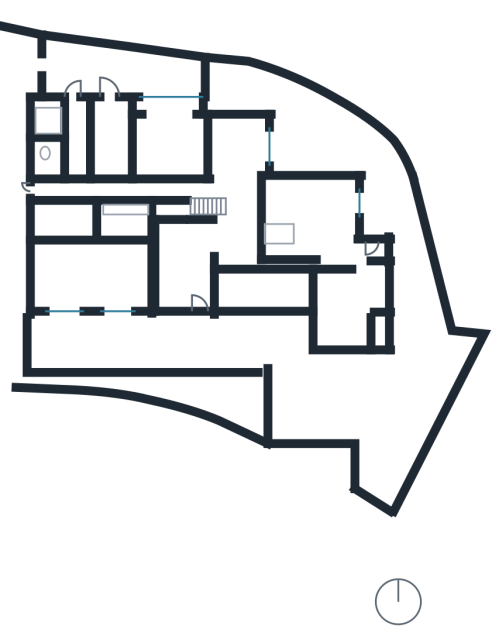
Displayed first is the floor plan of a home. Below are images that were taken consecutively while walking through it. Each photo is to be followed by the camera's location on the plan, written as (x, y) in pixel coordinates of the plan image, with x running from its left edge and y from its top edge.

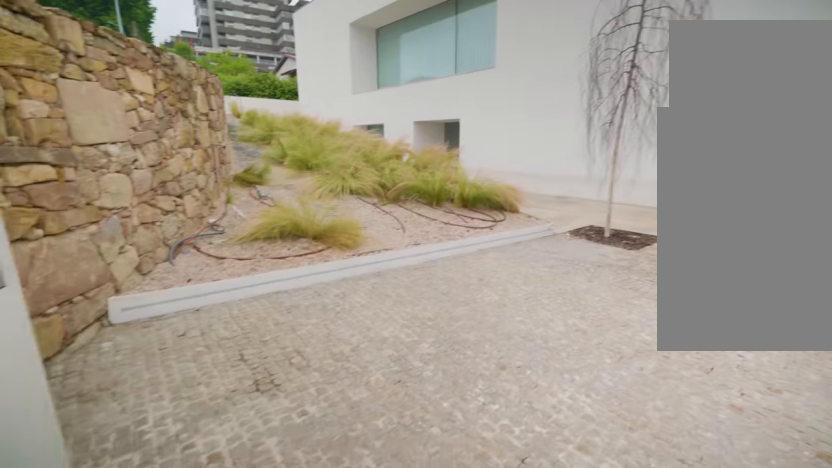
(285, 424)
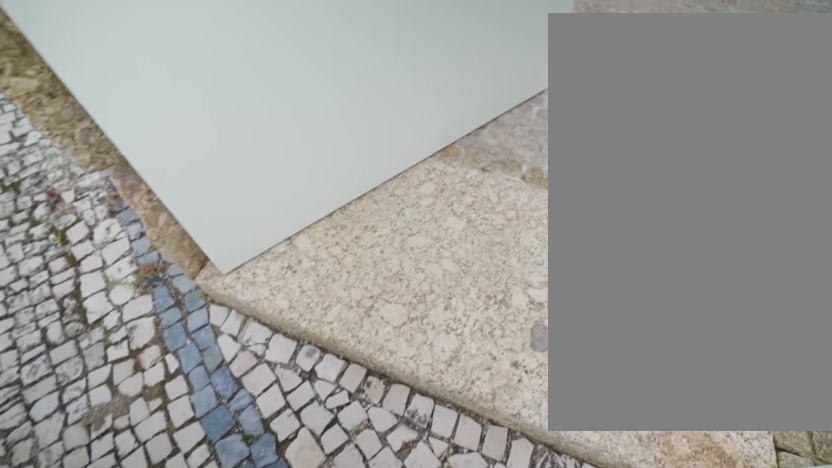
(271, 457)
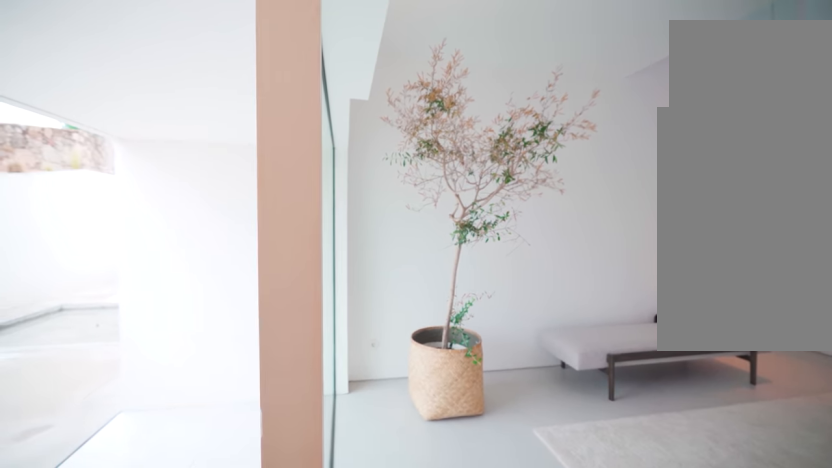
(199, 298)
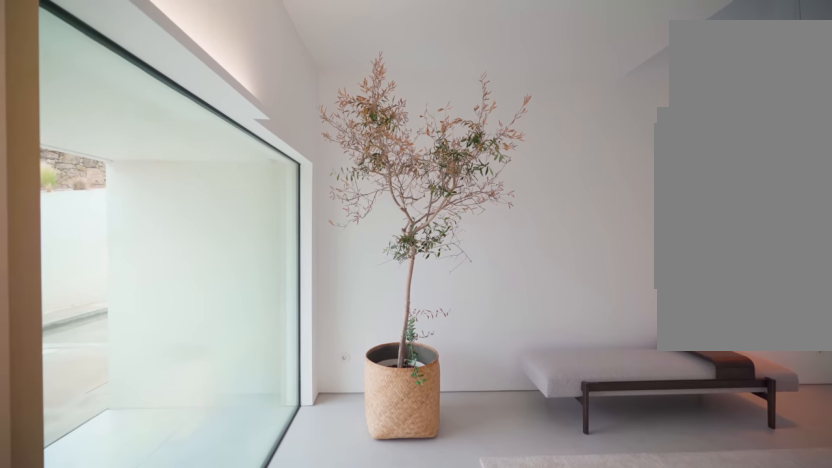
(199, 298)
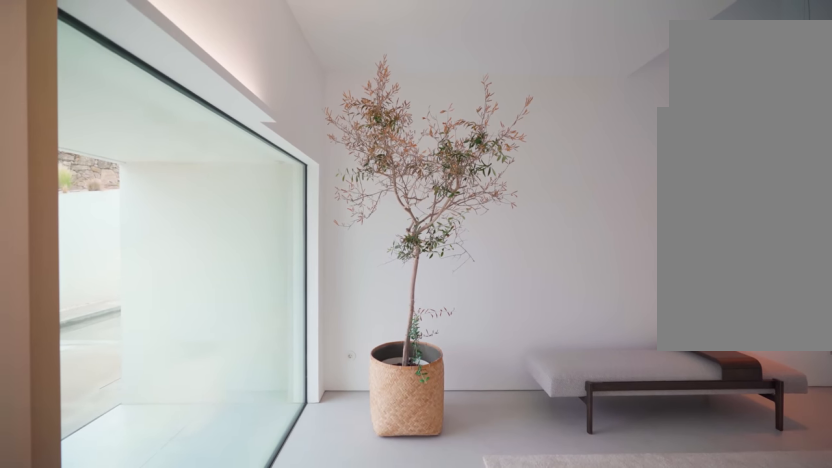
(199, 298)
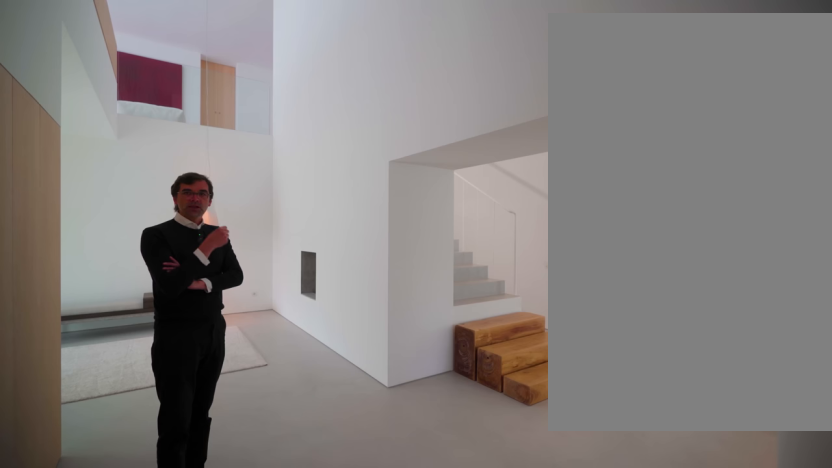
(249, 237)
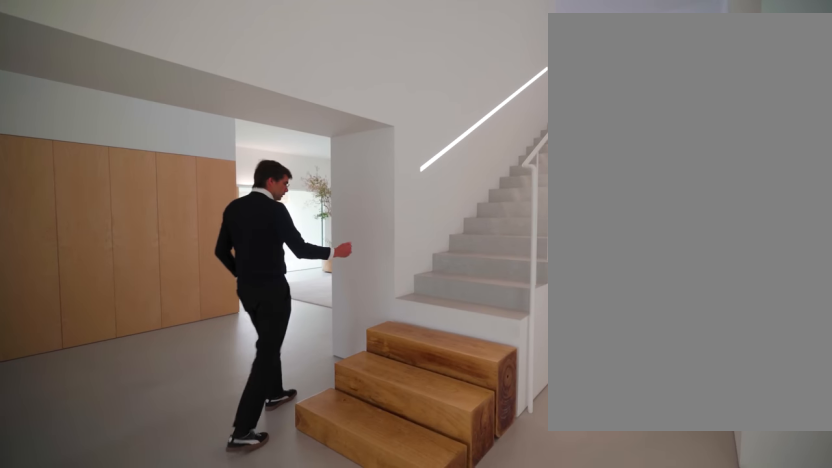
(255, 191)
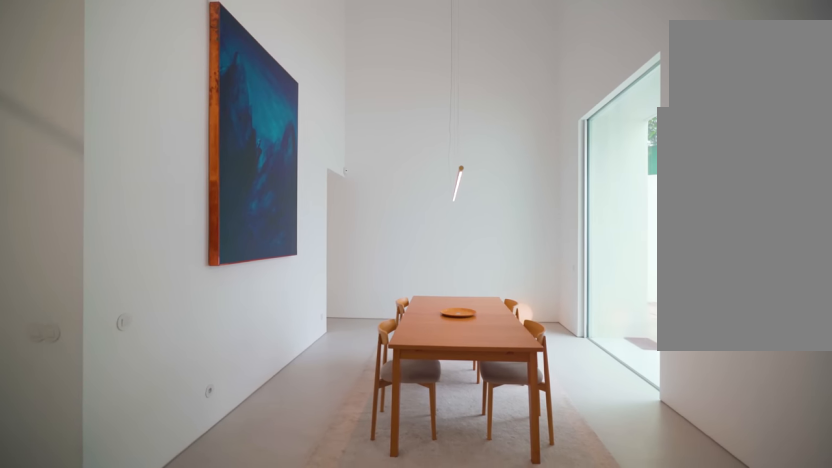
(248, 204)
